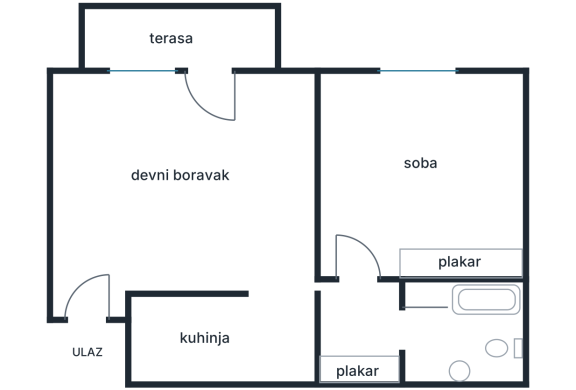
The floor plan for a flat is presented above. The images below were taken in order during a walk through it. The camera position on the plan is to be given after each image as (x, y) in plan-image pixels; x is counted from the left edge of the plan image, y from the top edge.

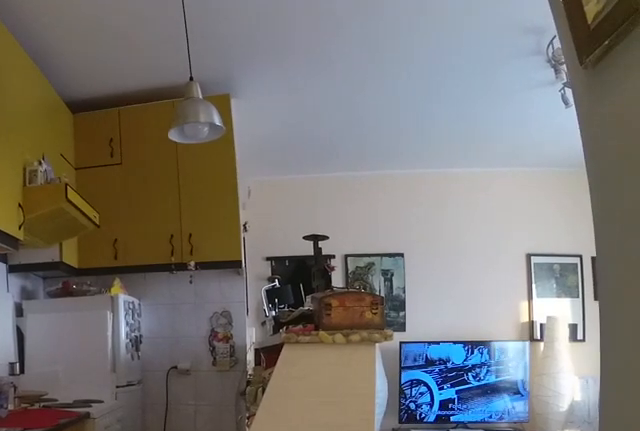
(355, 313)
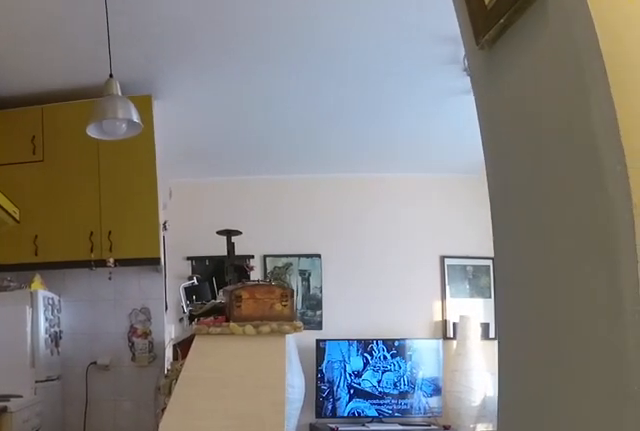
(342, 317)
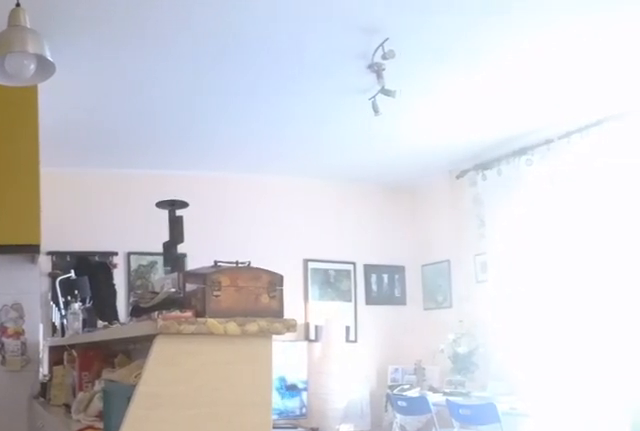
(300, 315)
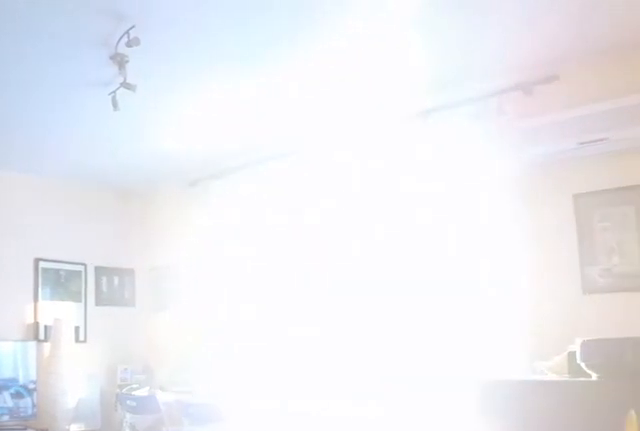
(284, 316)
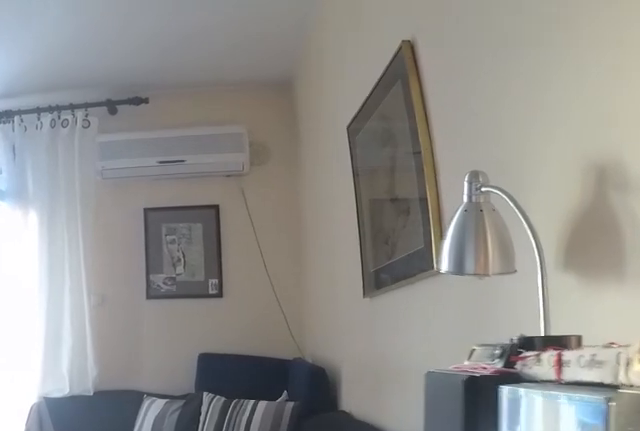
(256, 287)
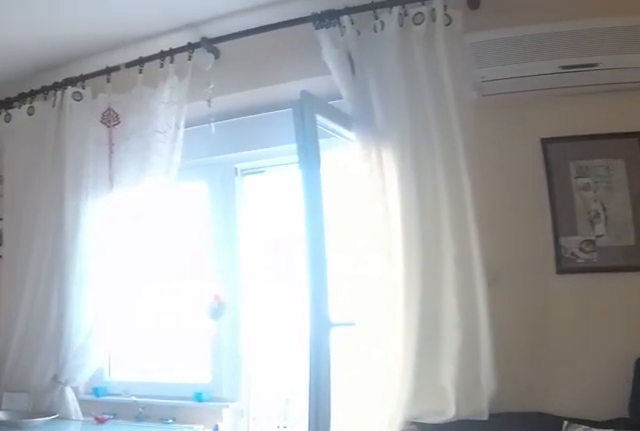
(226, 225)
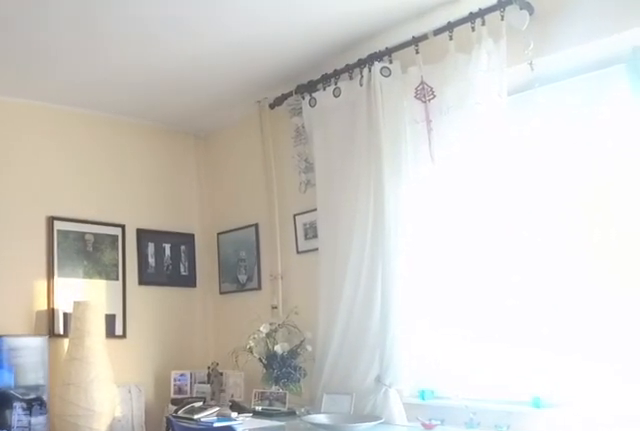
(228, 218)
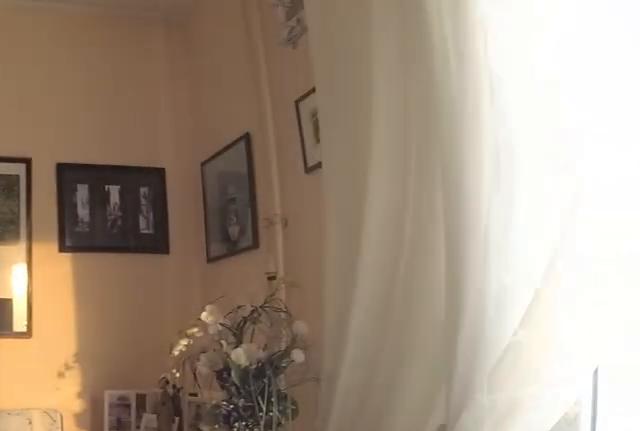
(228, 104)
